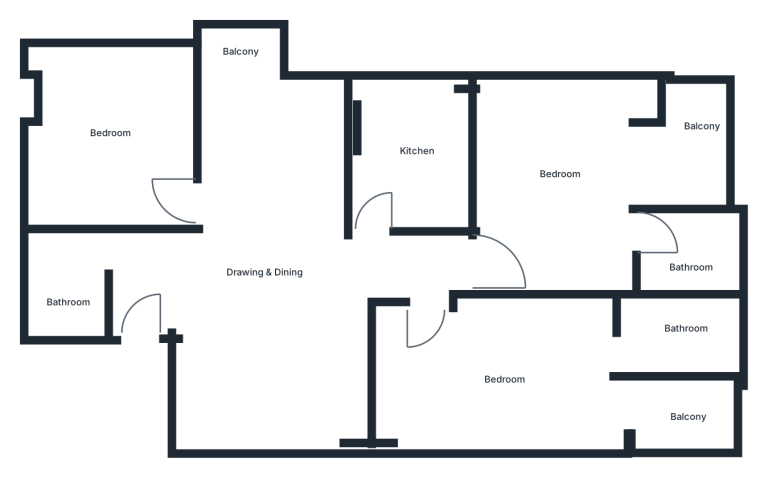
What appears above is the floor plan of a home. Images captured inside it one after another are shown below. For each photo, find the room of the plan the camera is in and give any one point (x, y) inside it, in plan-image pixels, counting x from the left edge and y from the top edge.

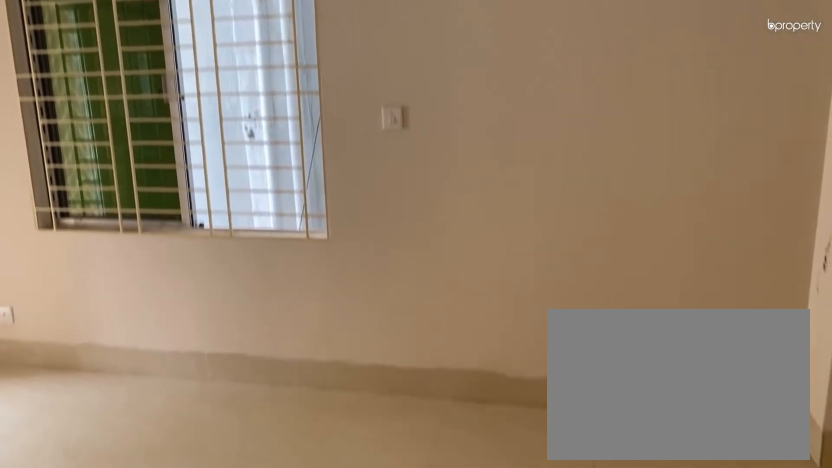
(537, 375)
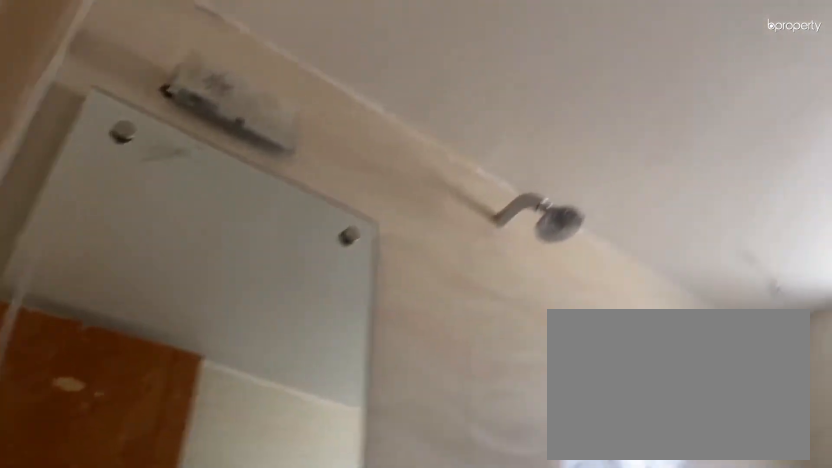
(668, 338)
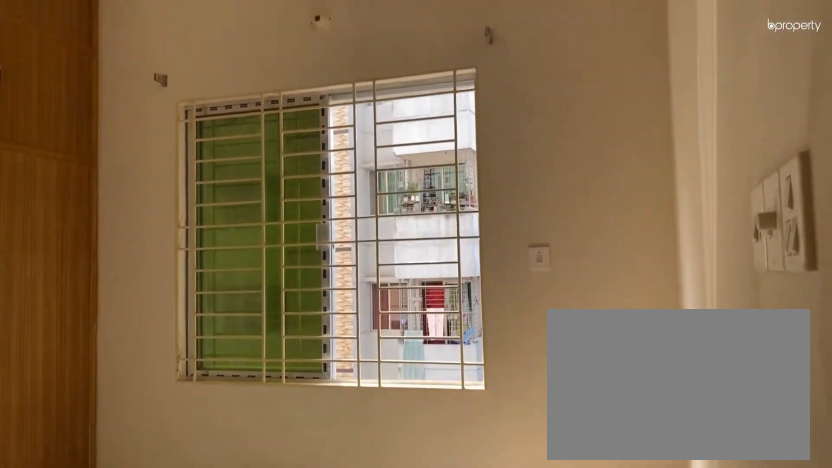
(111, 138)
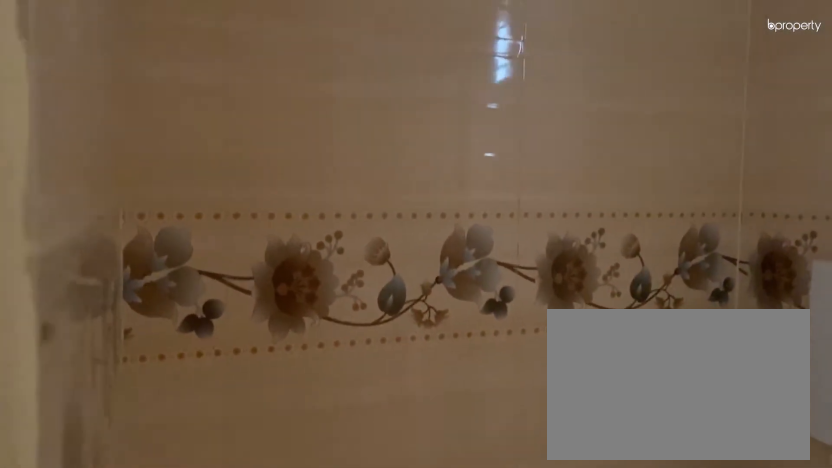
(69, 281)
